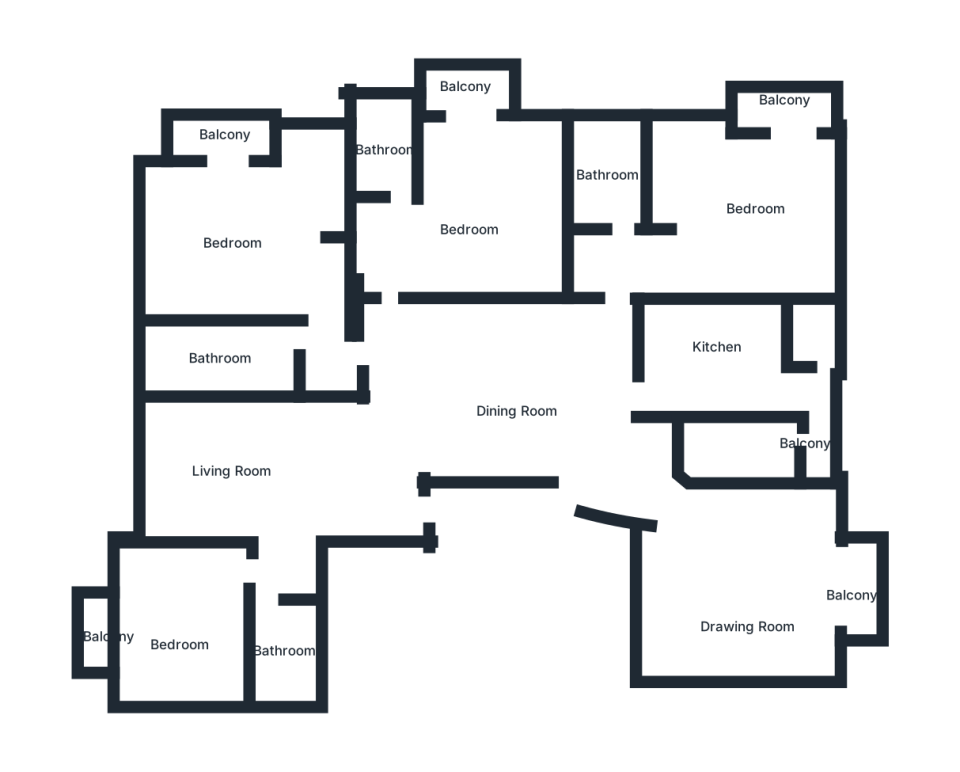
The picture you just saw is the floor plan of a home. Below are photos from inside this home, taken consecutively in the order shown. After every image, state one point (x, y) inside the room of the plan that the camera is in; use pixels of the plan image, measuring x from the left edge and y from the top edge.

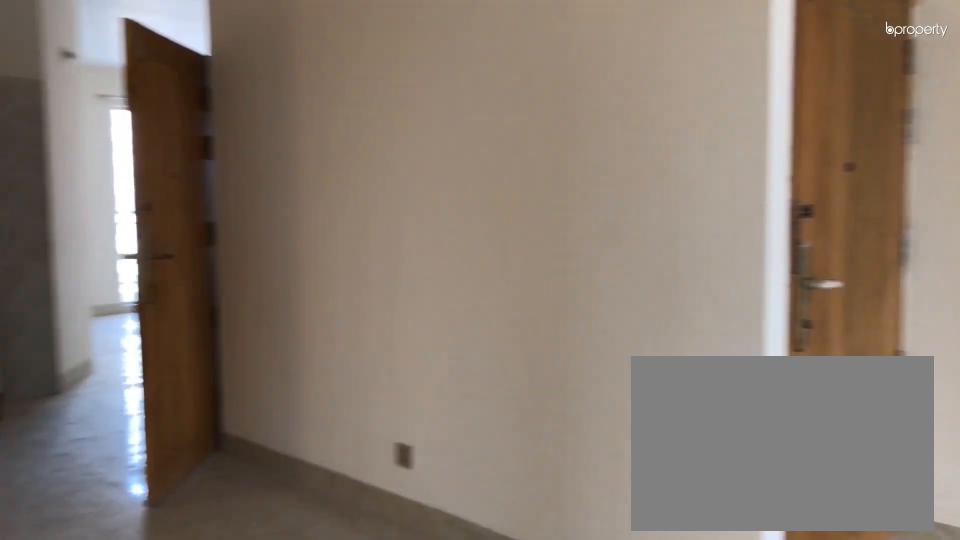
(561, 421)
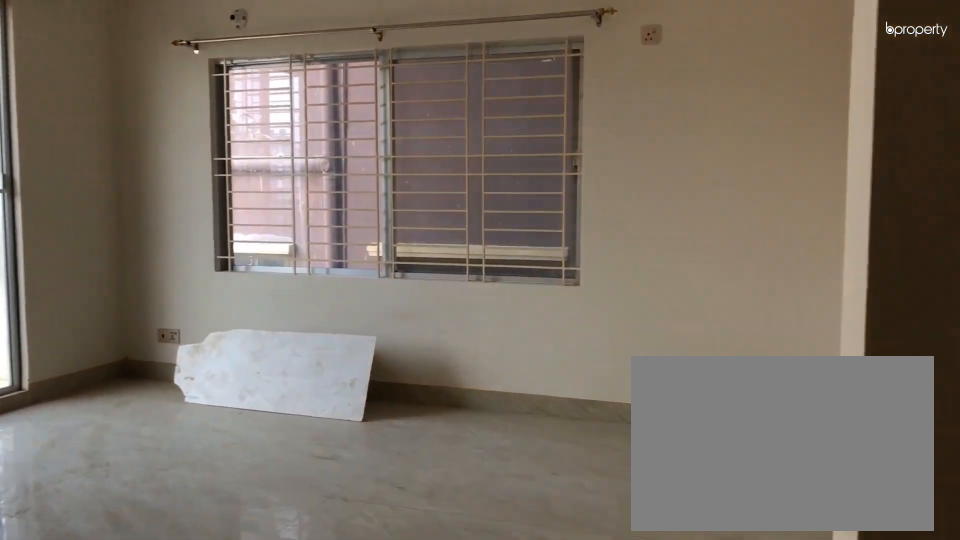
(751, 583)
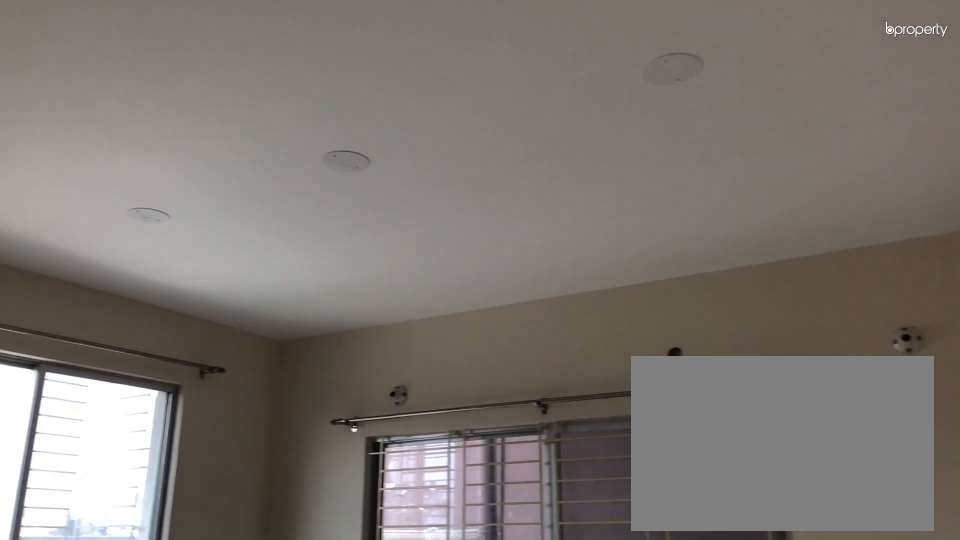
(751, 583)
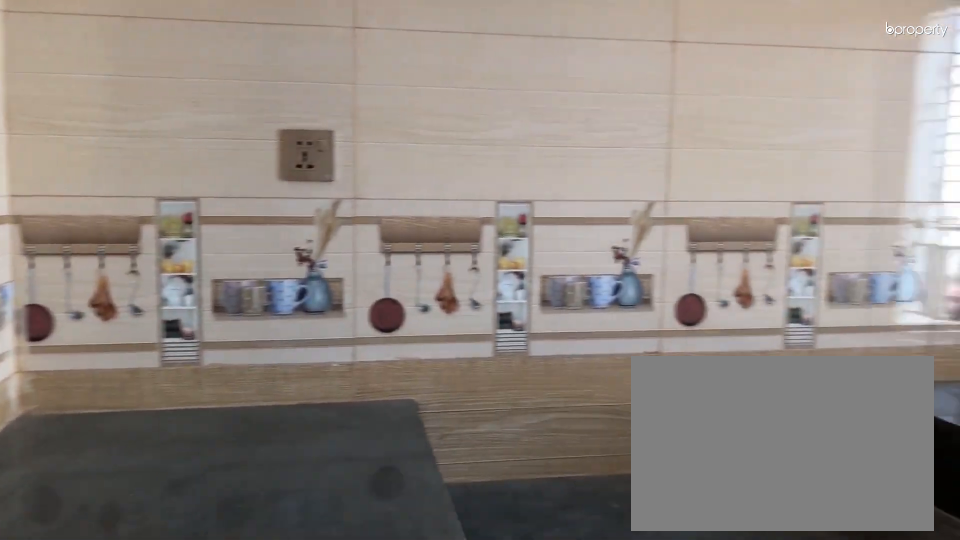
(701, 364)
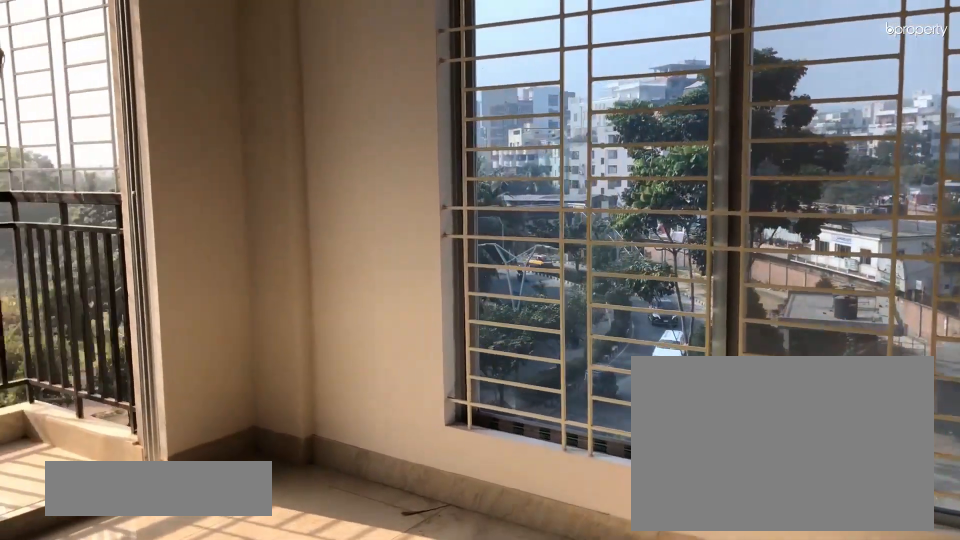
(759, 204)
